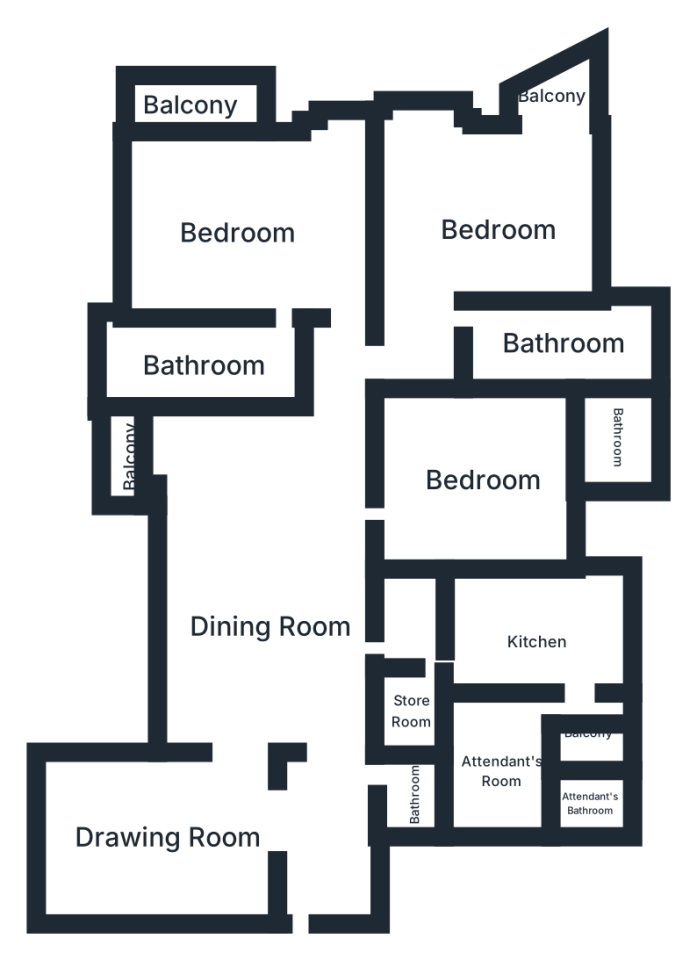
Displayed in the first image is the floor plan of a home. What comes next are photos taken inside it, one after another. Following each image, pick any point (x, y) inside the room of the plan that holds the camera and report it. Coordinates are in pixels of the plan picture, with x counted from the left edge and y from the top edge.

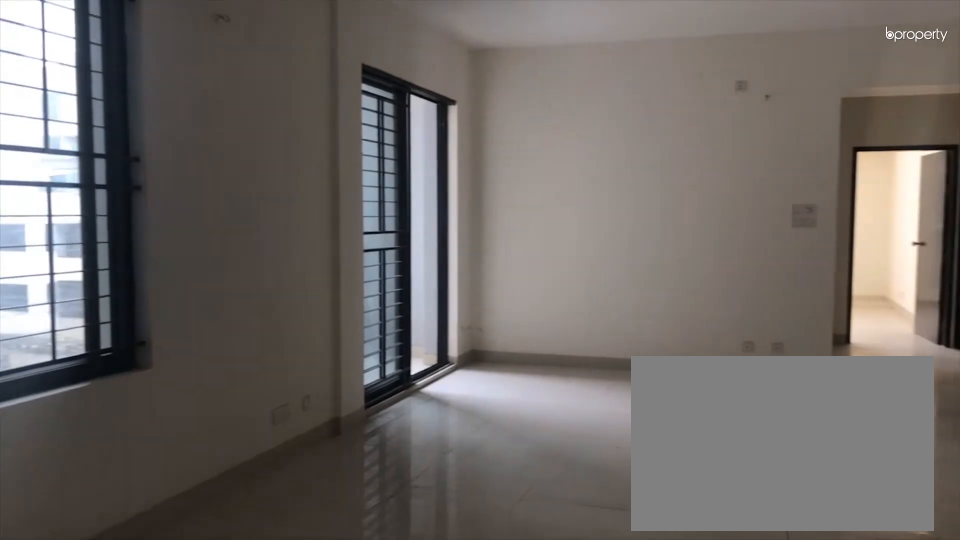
(273, 631)
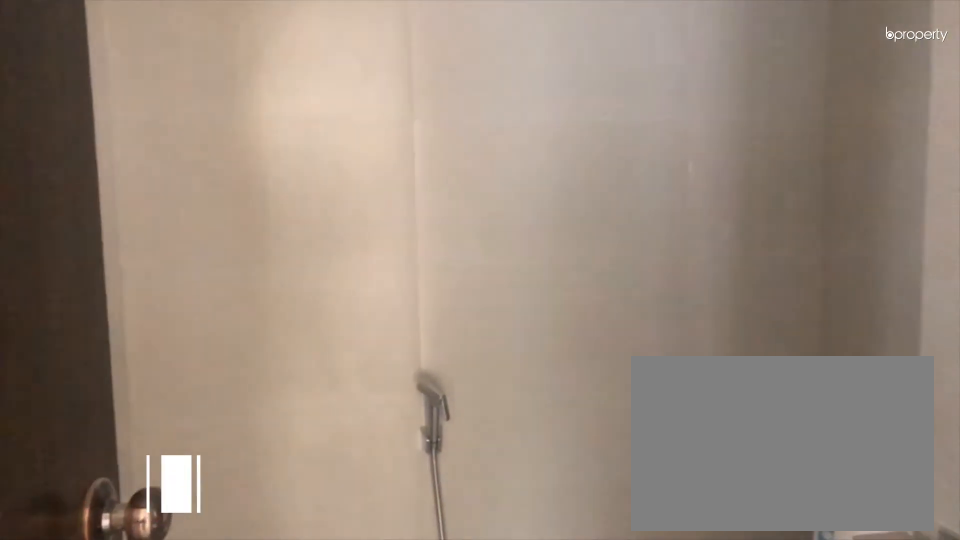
(416, 792)
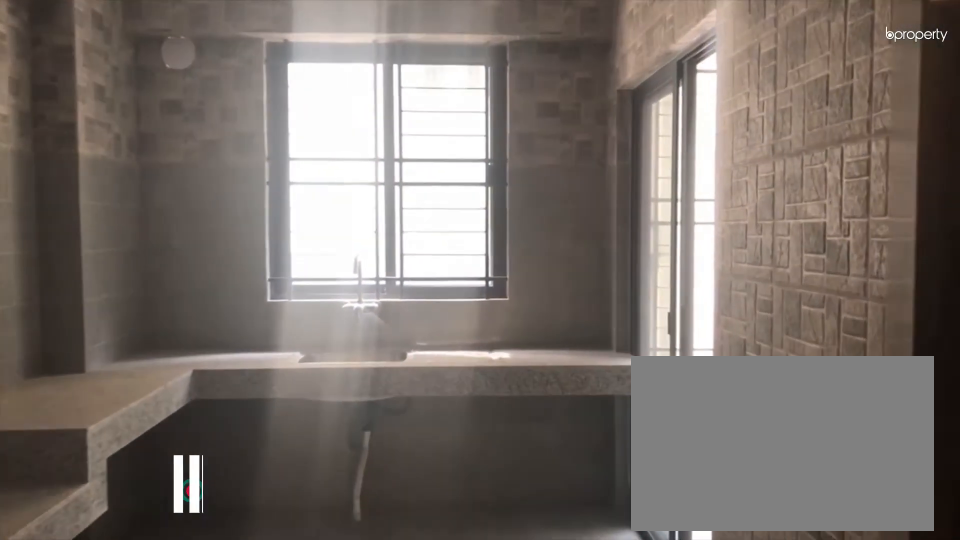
(544, 645)
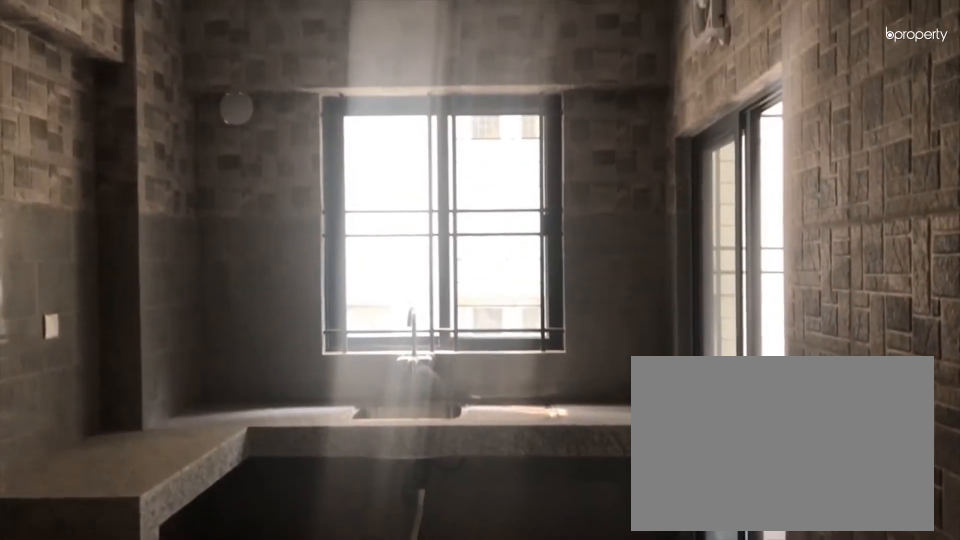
(544, 645)
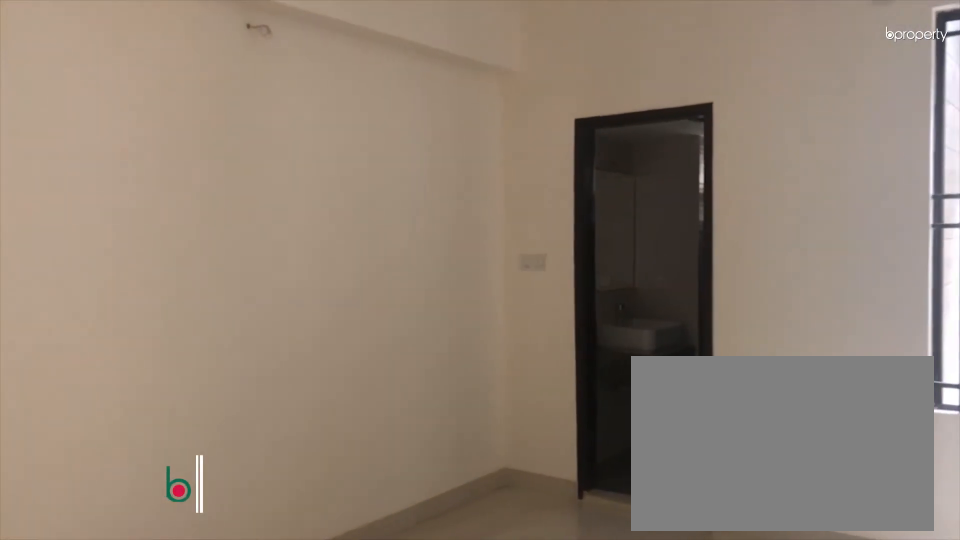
(481, 475)
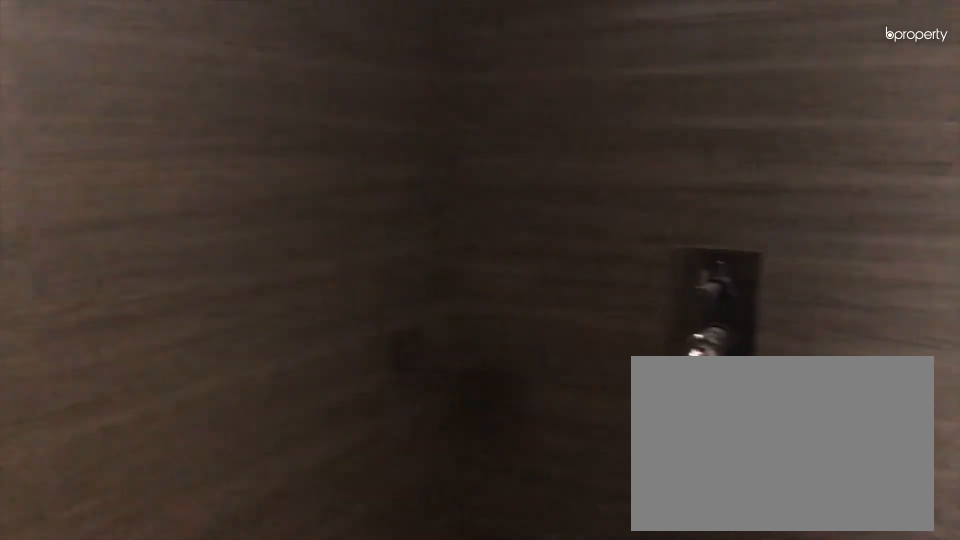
(617, 438)
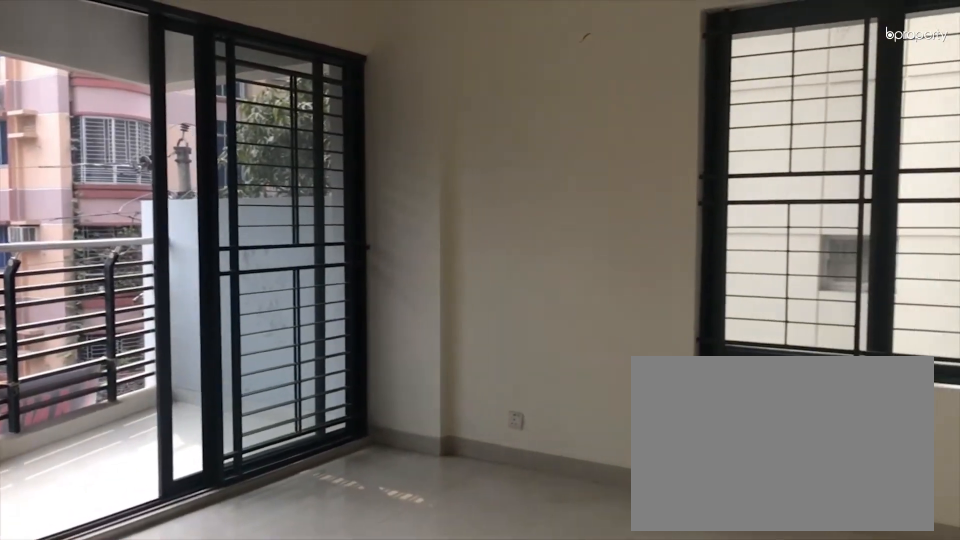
(498, 236)
